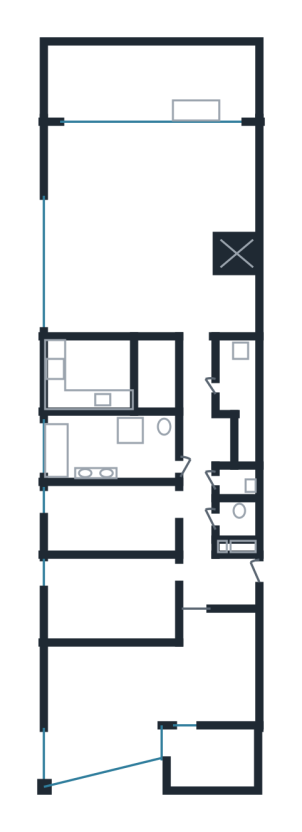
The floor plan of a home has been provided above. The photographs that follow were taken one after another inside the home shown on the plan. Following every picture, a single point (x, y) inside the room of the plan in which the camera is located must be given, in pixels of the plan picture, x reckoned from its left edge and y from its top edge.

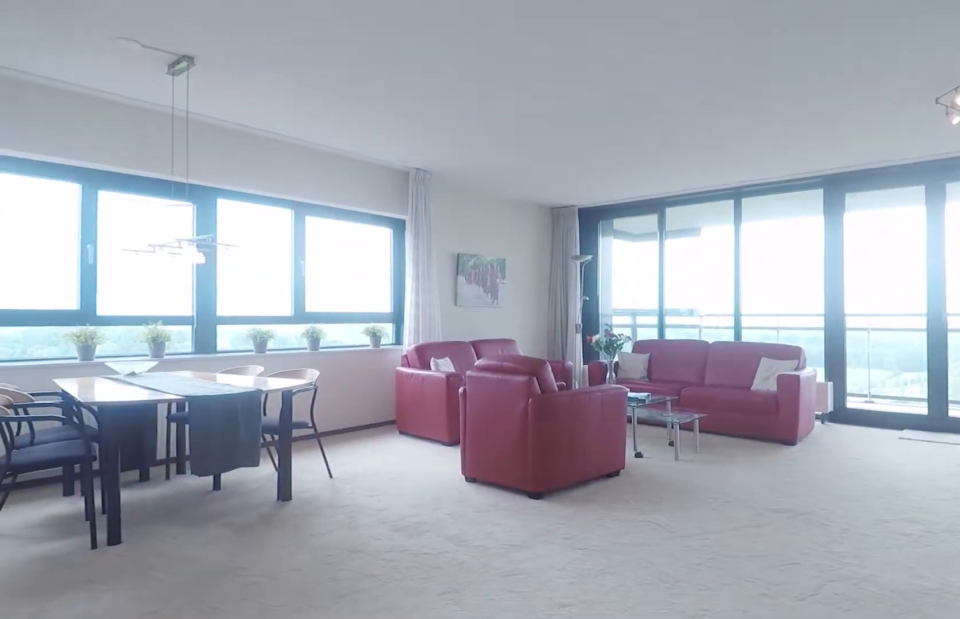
(148, 230)
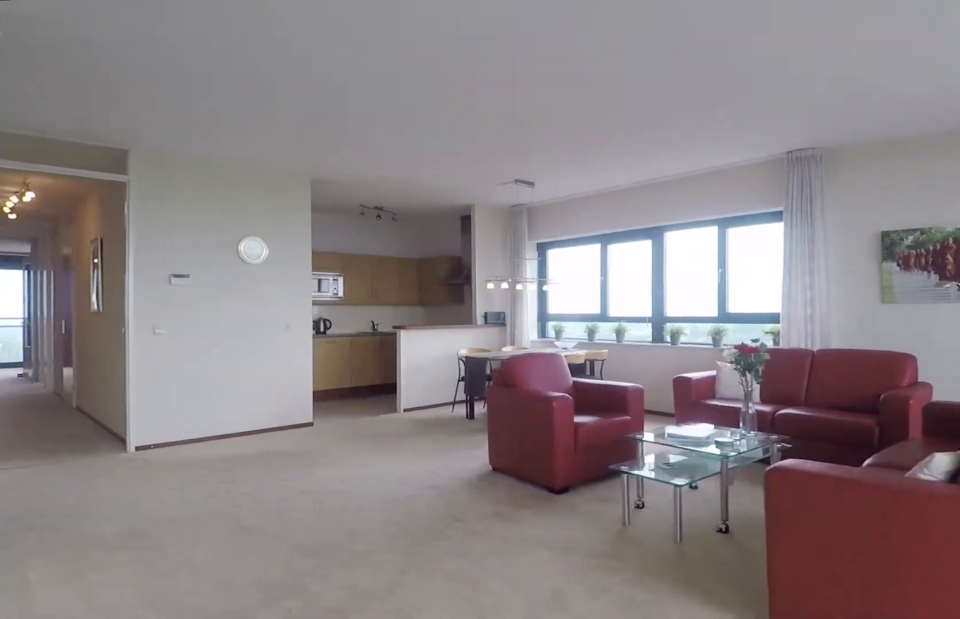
(148, 230)
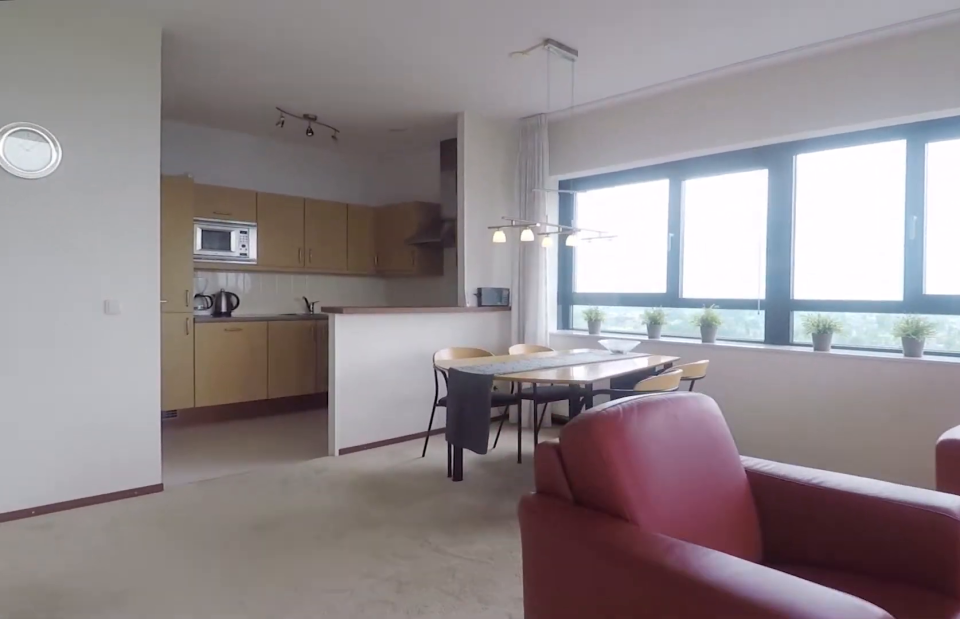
(148, 230)
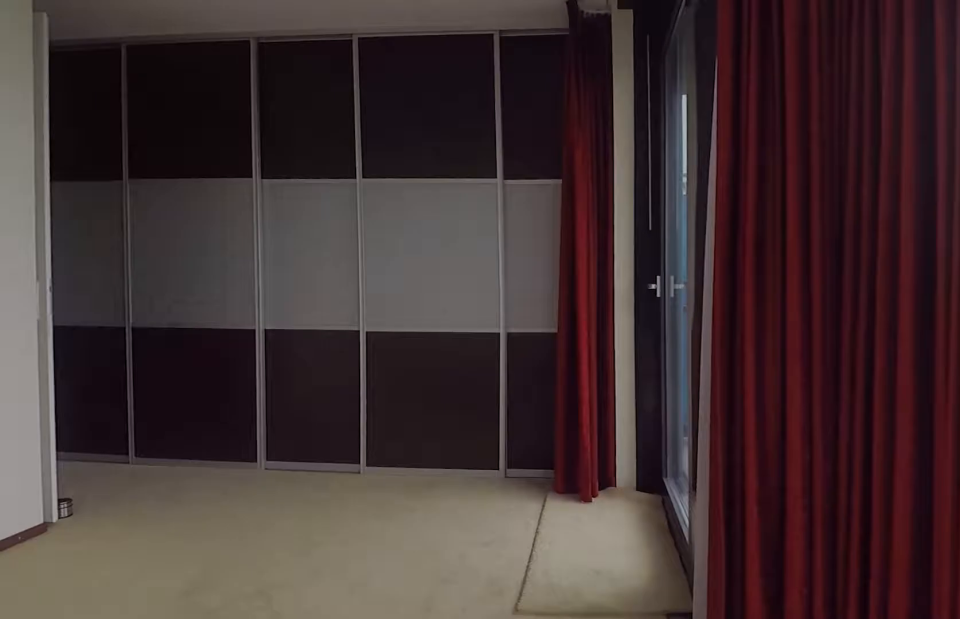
(147, 692)
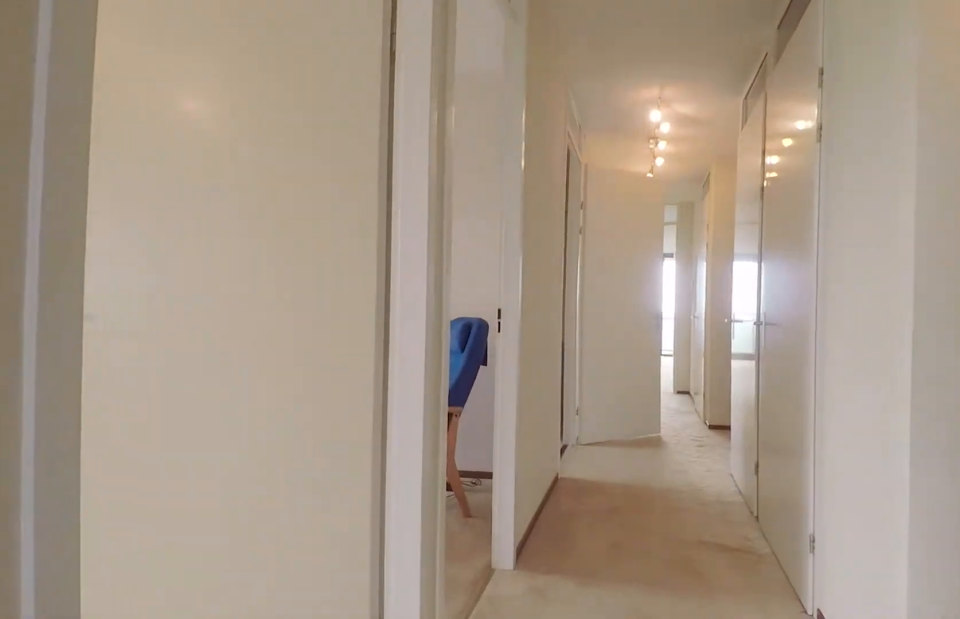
(205, 489)
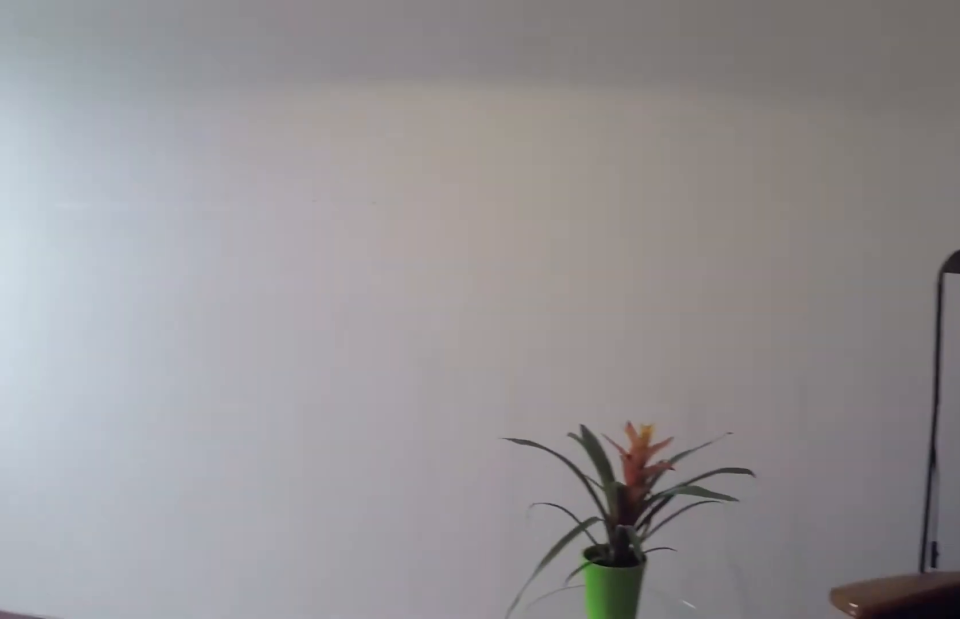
(112, 514)
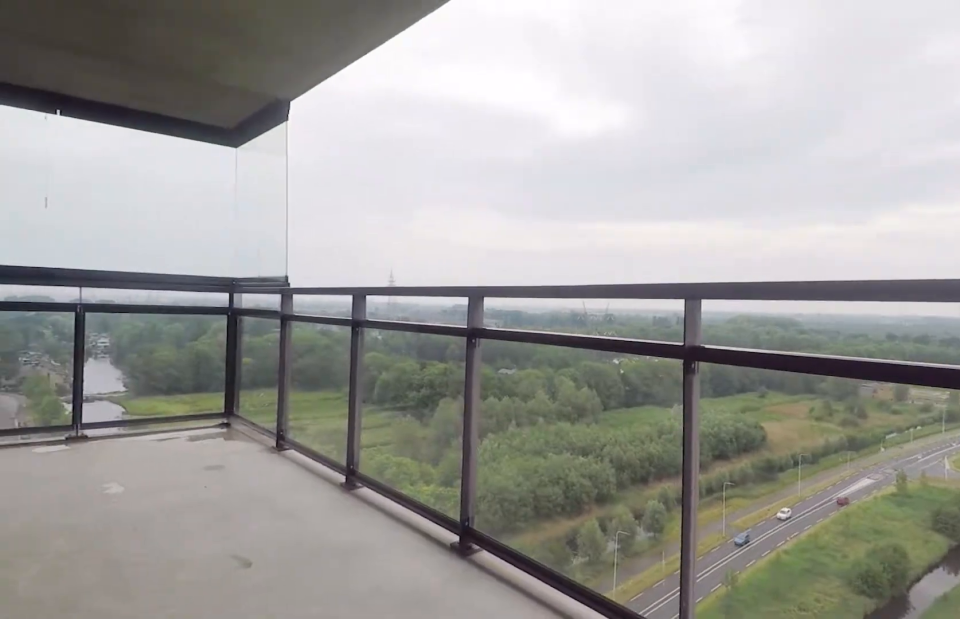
(152, 82)
